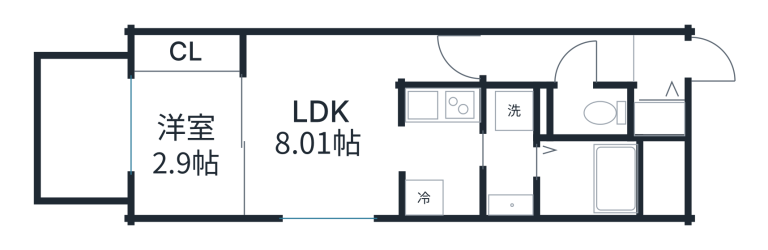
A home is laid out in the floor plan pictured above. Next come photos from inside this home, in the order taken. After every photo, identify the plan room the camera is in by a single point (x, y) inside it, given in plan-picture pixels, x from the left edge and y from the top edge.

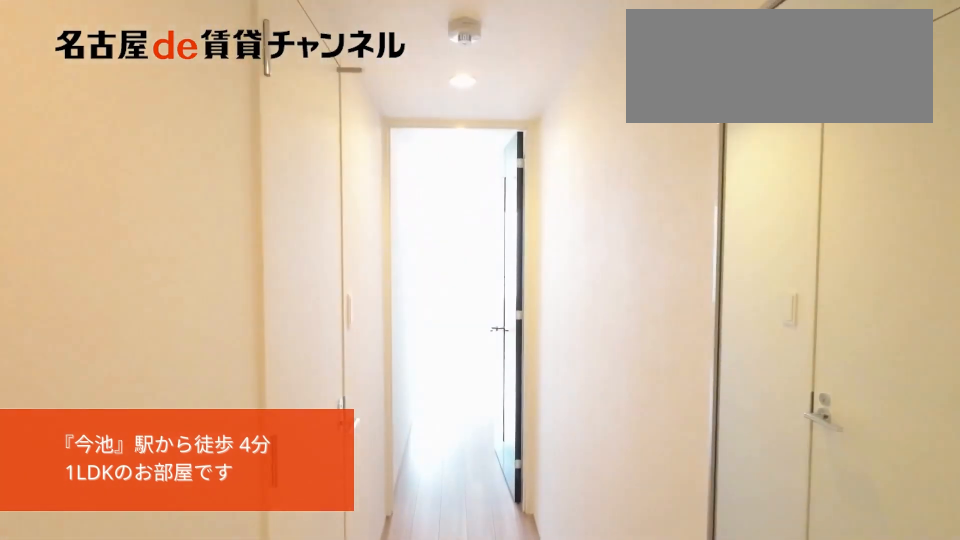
(659, 66)
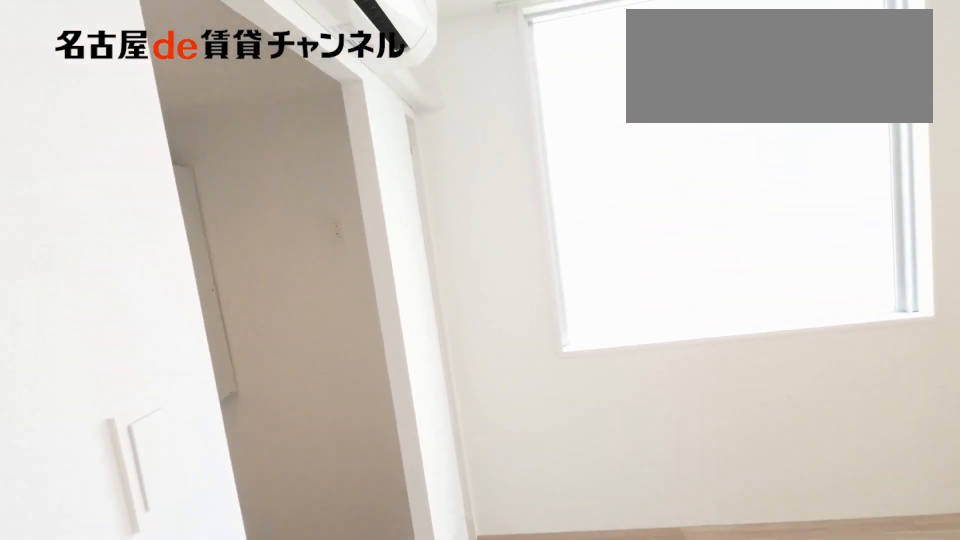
(334, 115)
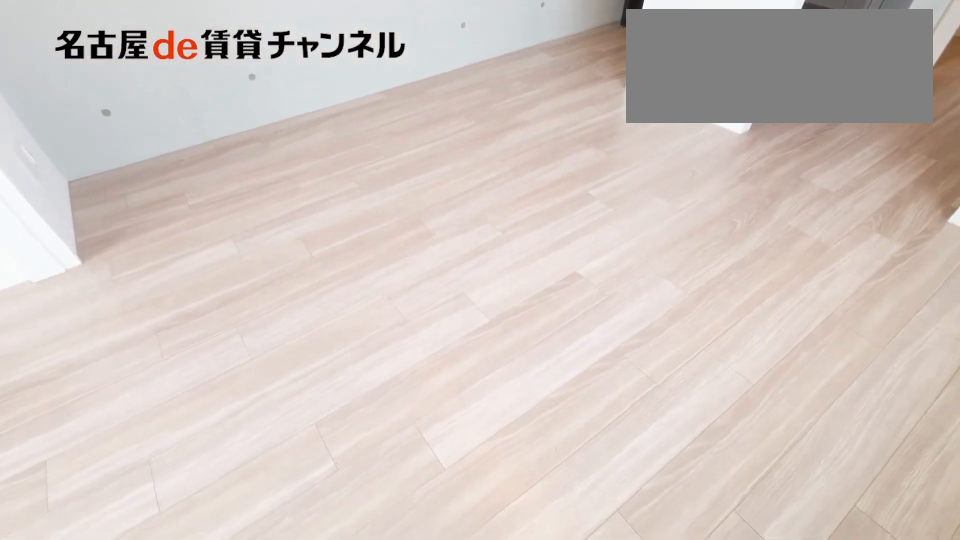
(334, 115)
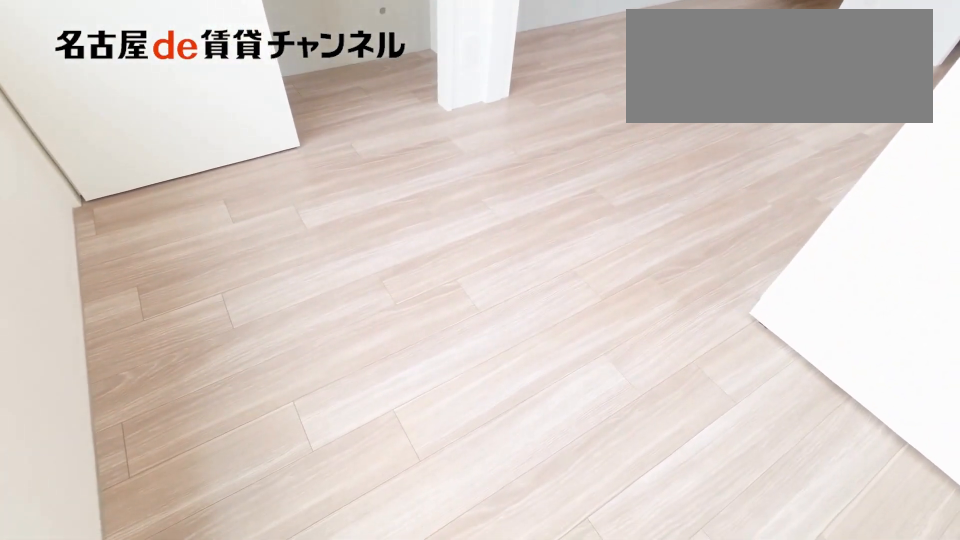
(185, 145)
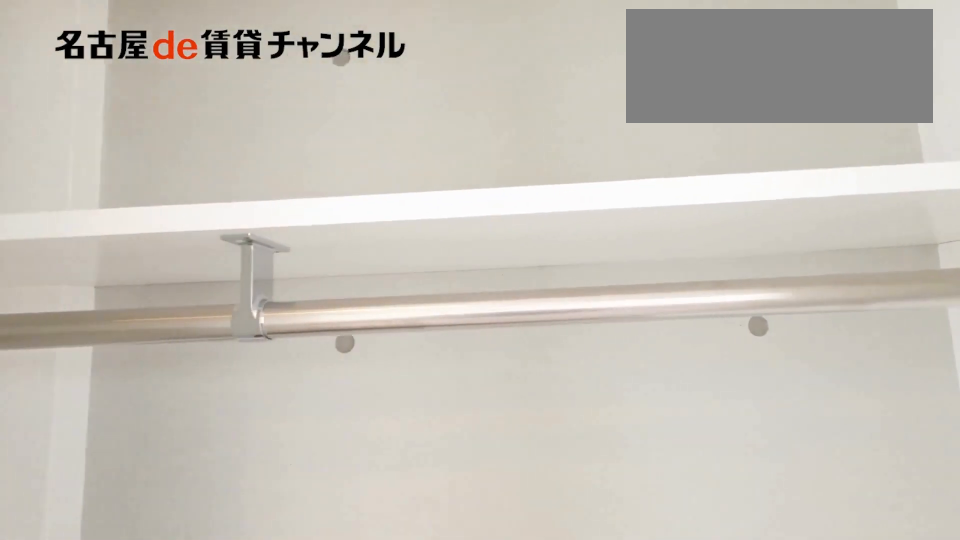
(185, 53)
